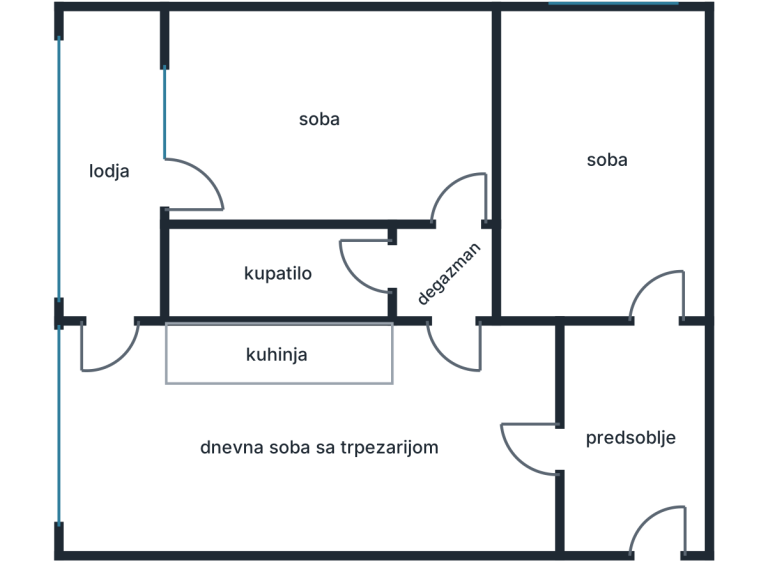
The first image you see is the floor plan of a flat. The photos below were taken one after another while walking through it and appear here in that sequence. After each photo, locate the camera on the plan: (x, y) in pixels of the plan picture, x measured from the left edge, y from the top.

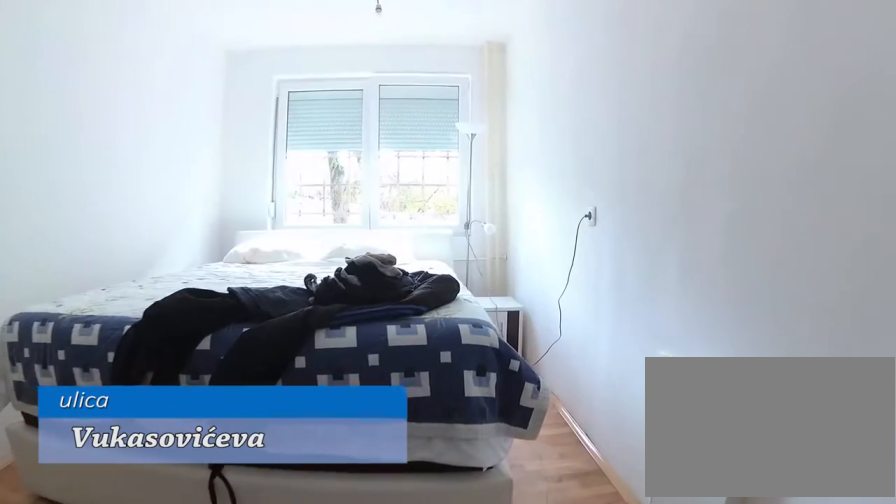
(663, 247)
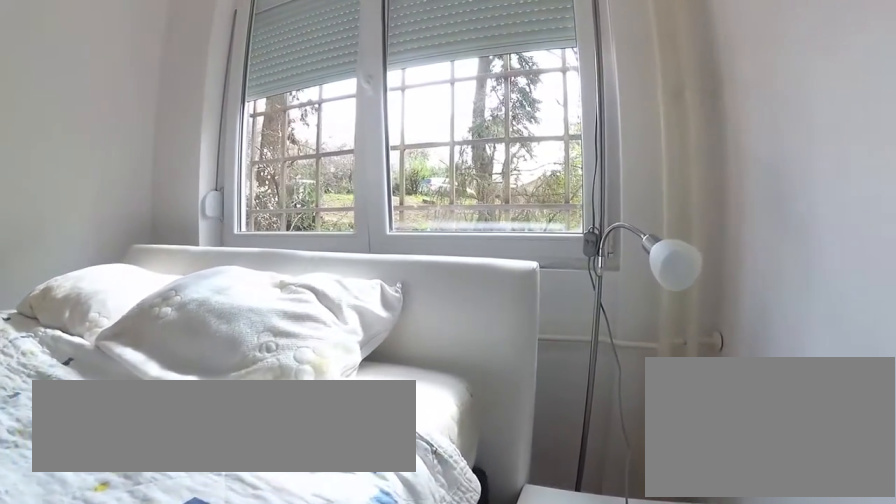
(663, 104)
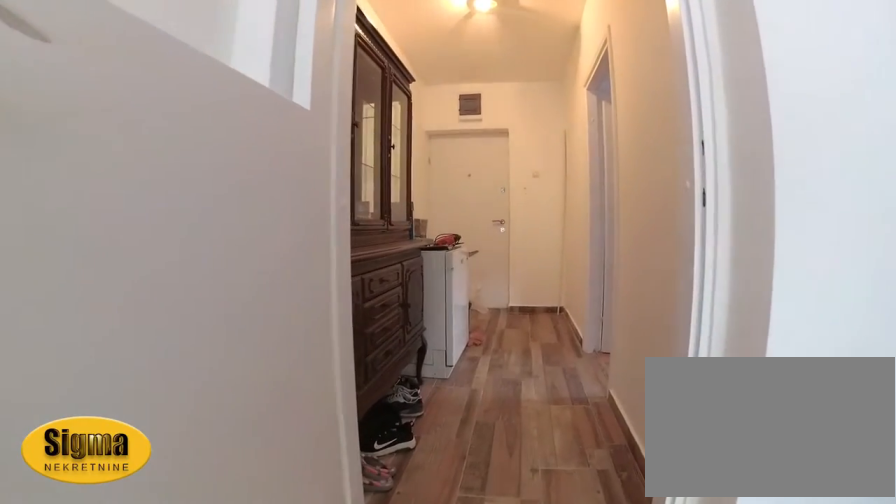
(662, 245)
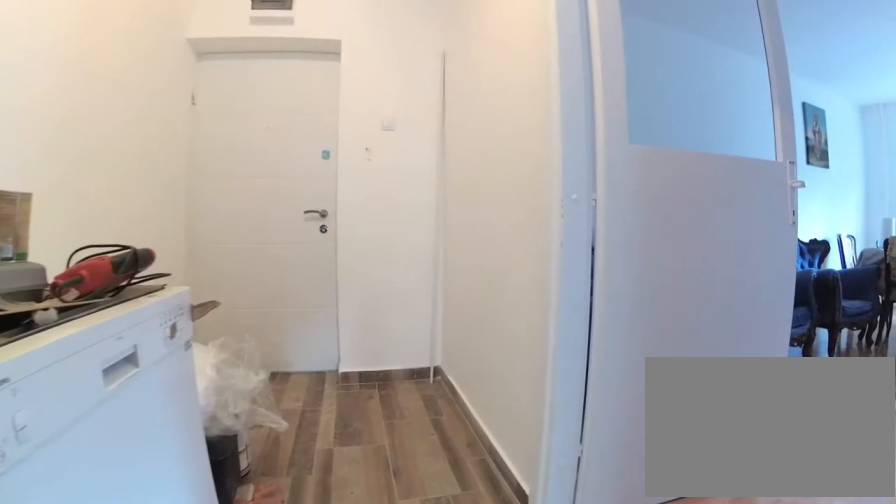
(648, 401)
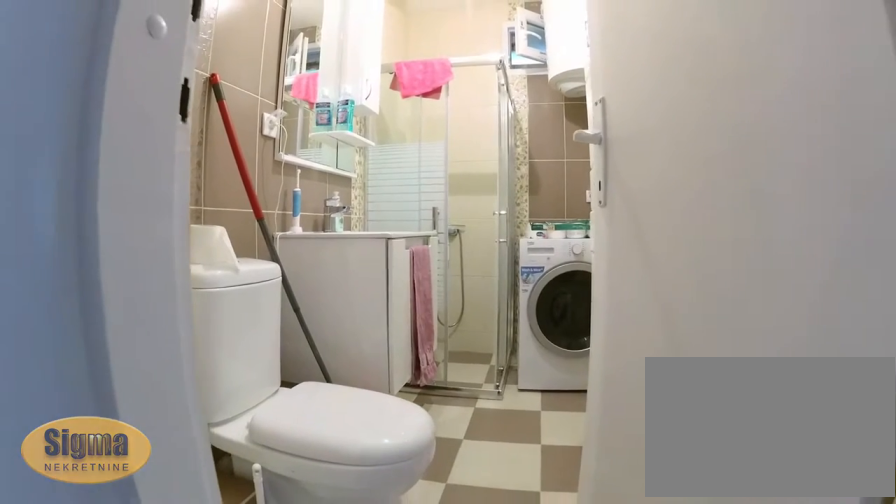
(424, 293)
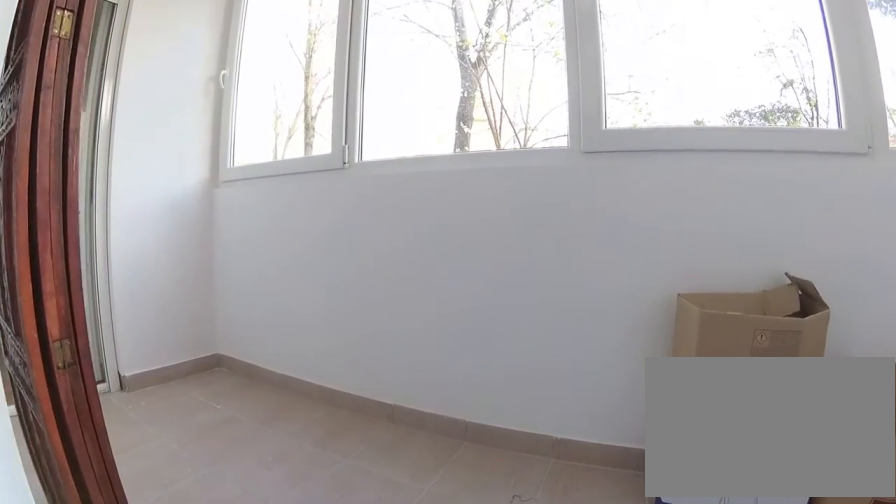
(172, 173)
